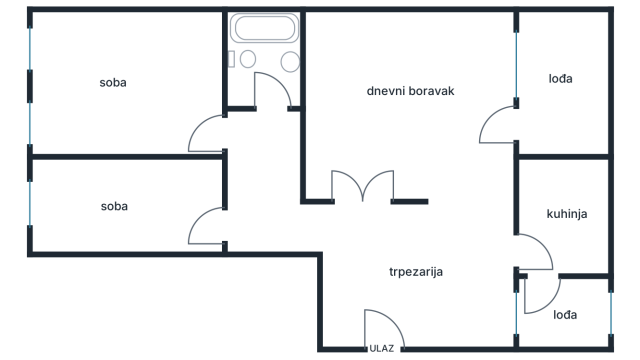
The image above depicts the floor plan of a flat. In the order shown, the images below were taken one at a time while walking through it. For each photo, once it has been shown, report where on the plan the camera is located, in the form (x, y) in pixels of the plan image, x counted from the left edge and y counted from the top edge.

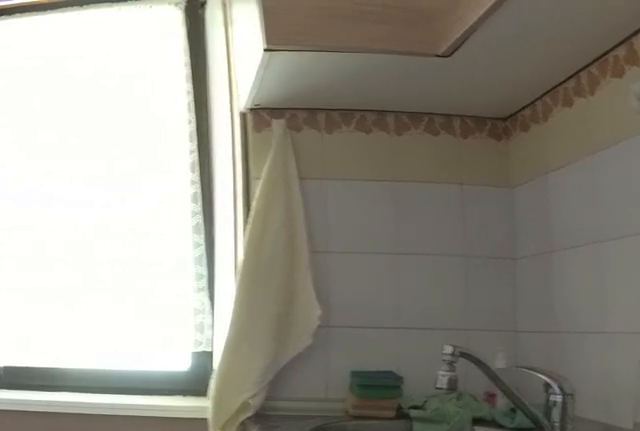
(536, 276)
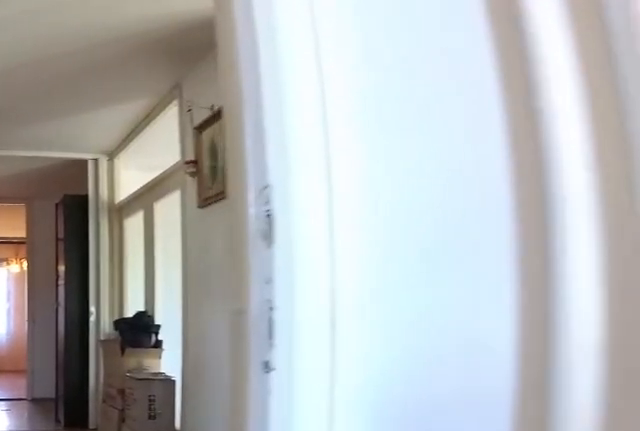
(531, 262)
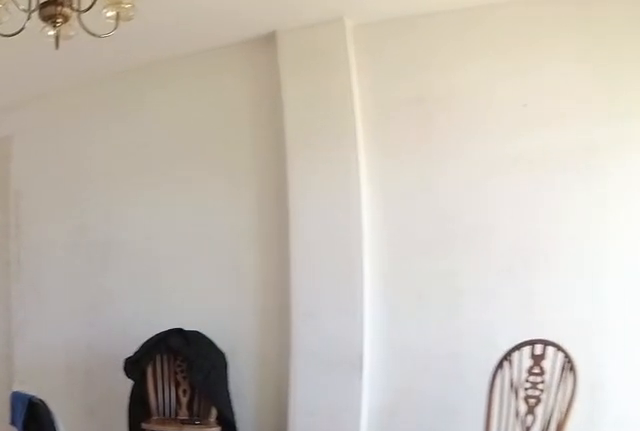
(486, 188)
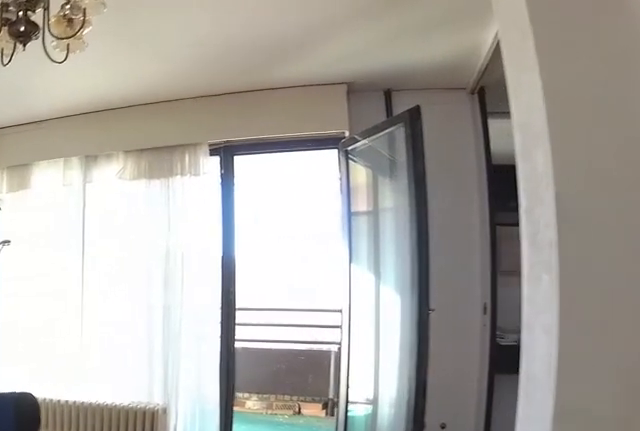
(335, 158)
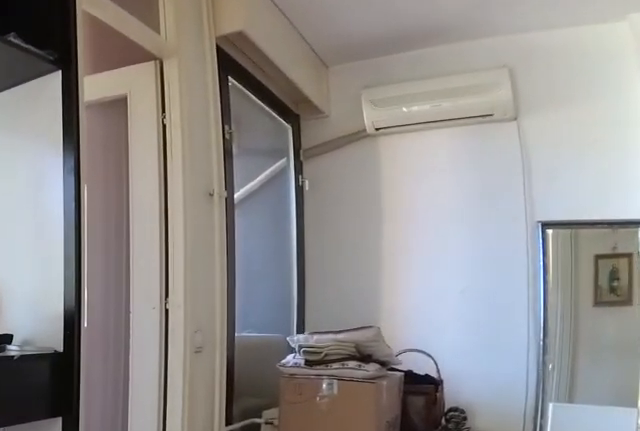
(456, 191)
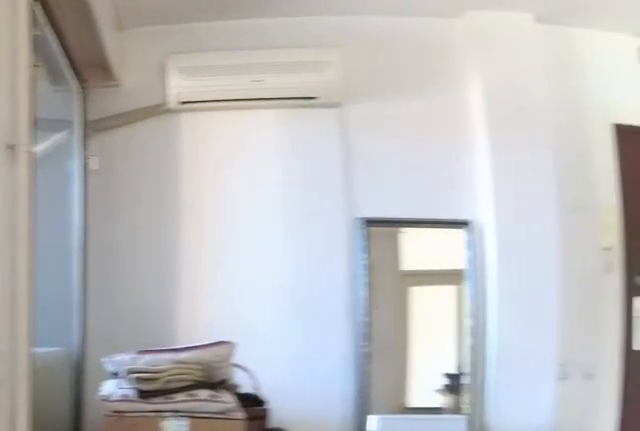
(483, 219)
